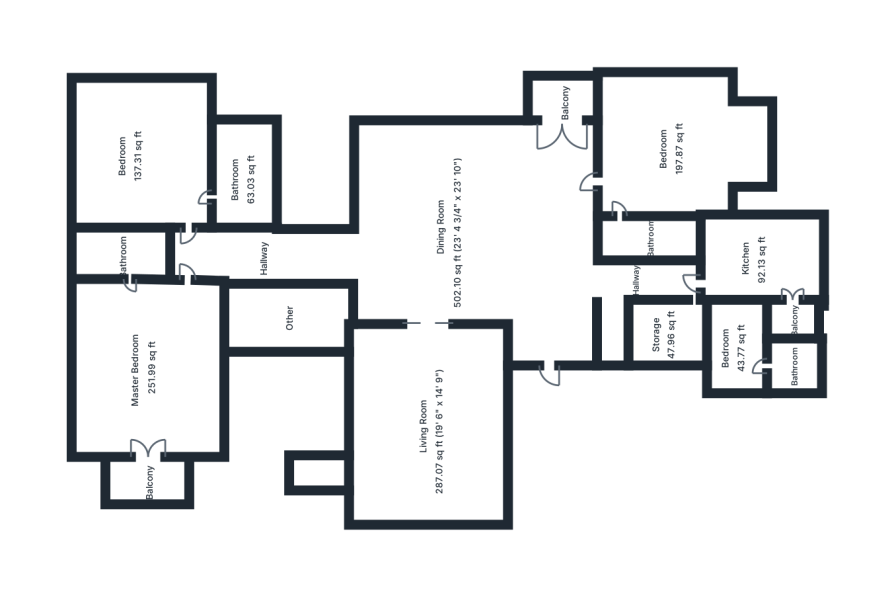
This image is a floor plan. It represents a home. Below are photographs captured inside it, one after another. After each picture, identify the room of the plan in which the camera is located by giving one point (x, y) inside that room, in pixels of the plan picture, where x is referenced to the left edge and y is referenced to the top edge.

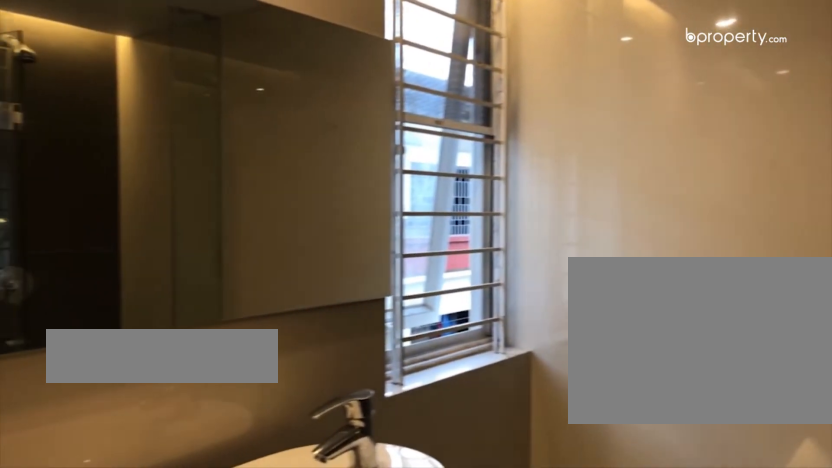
(244, 181)
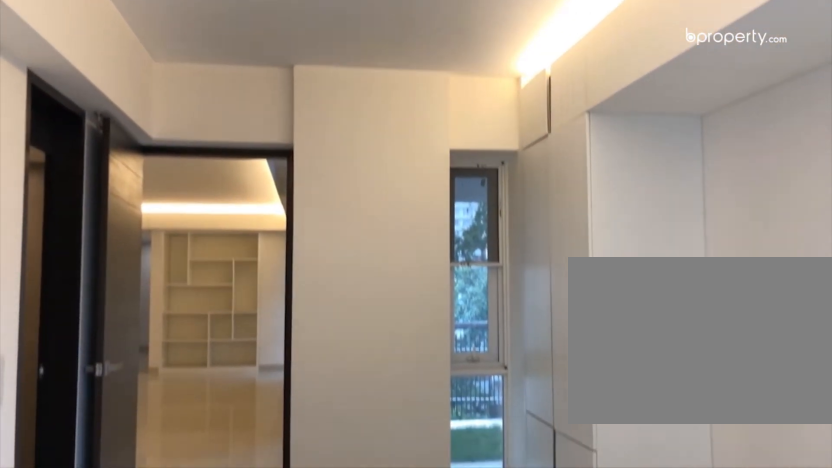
(648, 152)
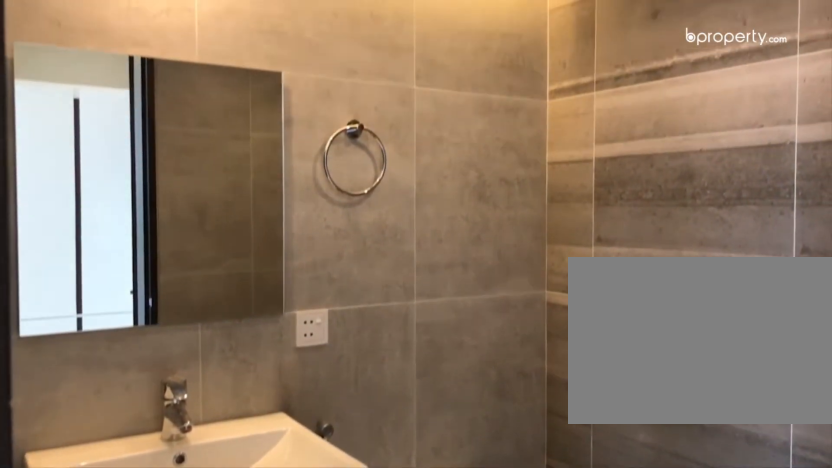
(636, 241)
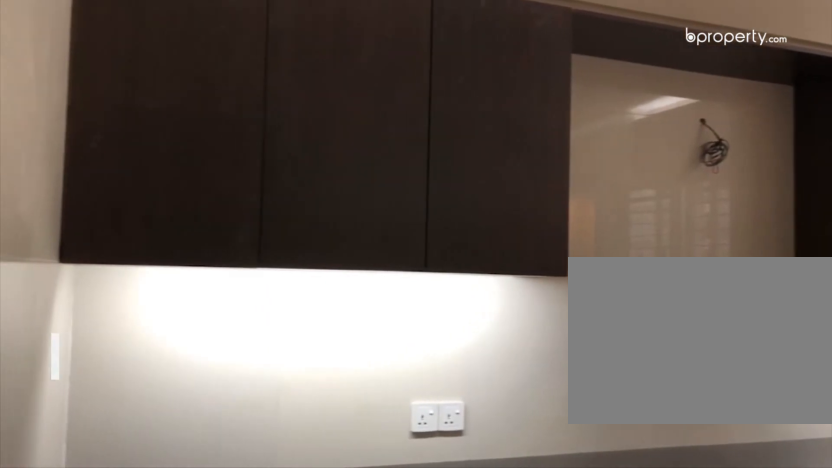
(755, 247)
